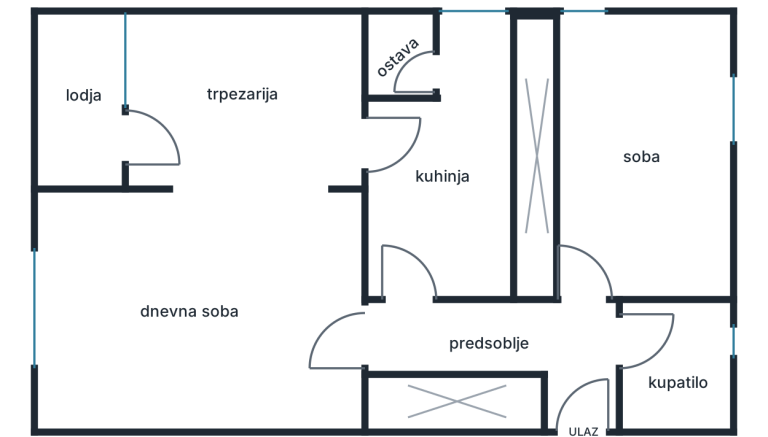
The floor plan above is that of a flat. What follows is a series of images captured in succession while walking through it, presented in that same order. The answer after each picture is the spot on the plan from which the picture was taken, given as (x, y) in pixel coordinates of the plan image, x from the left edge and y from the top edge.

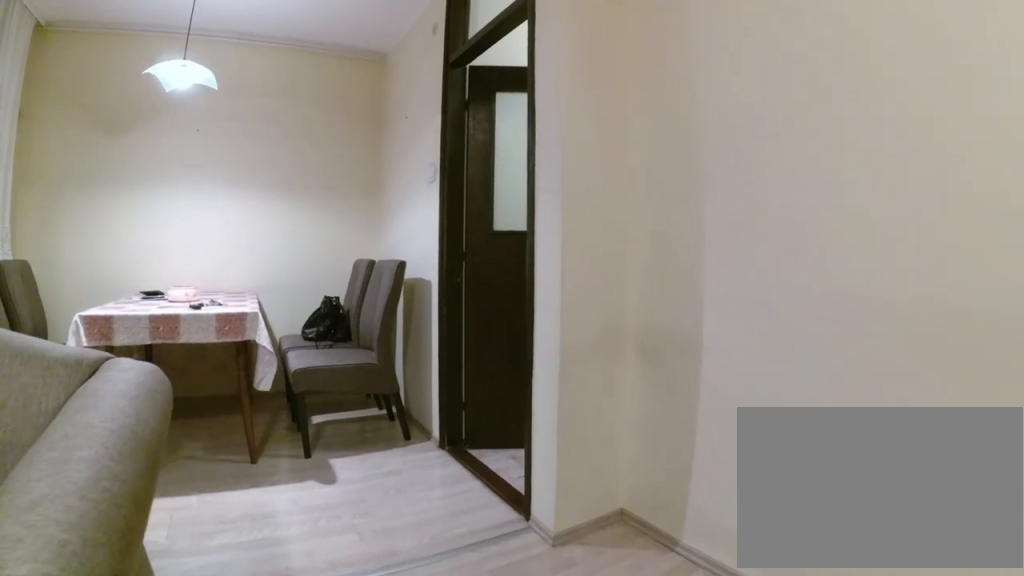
(206, 298)
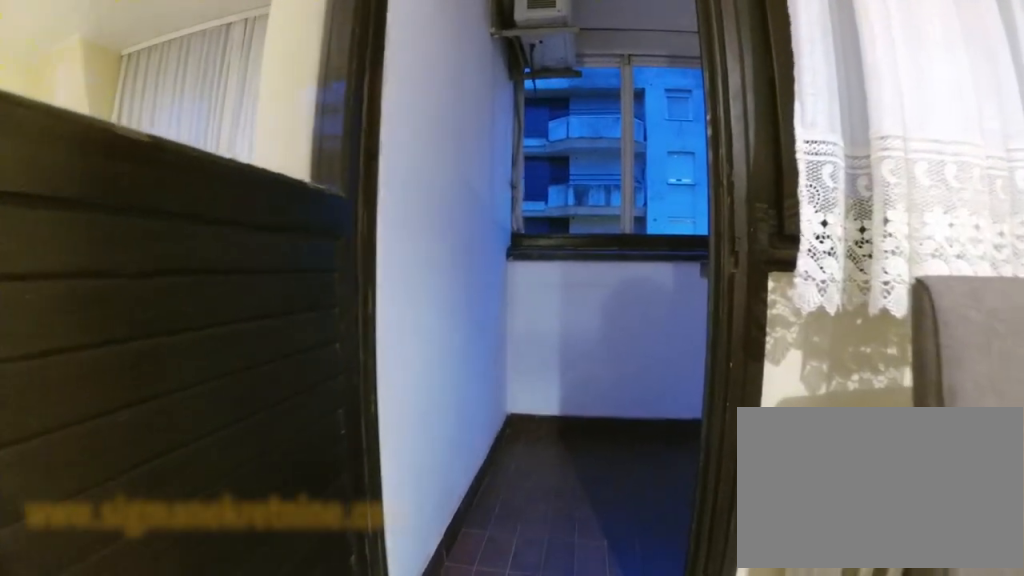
(205, 142)
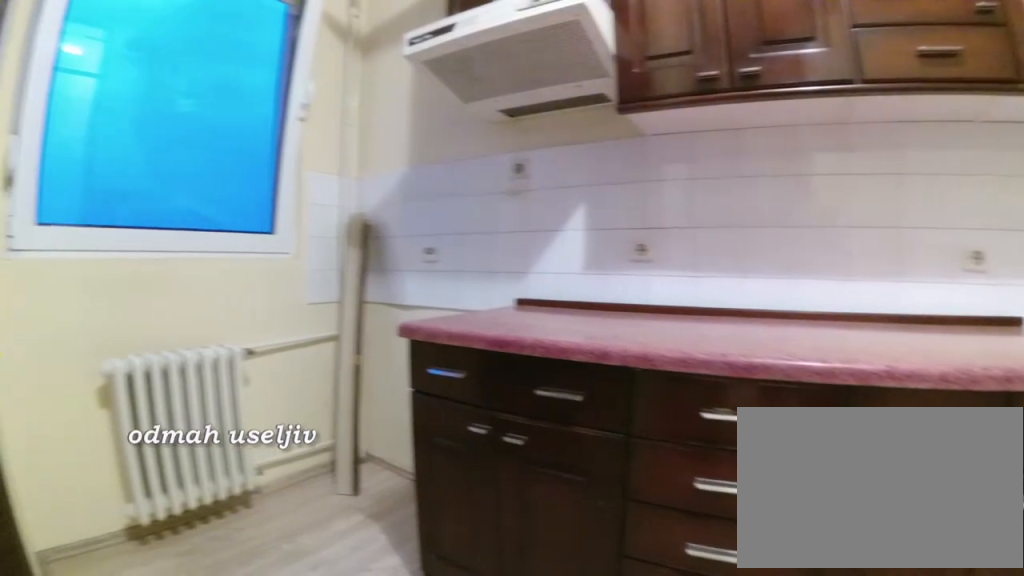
(421, 148)
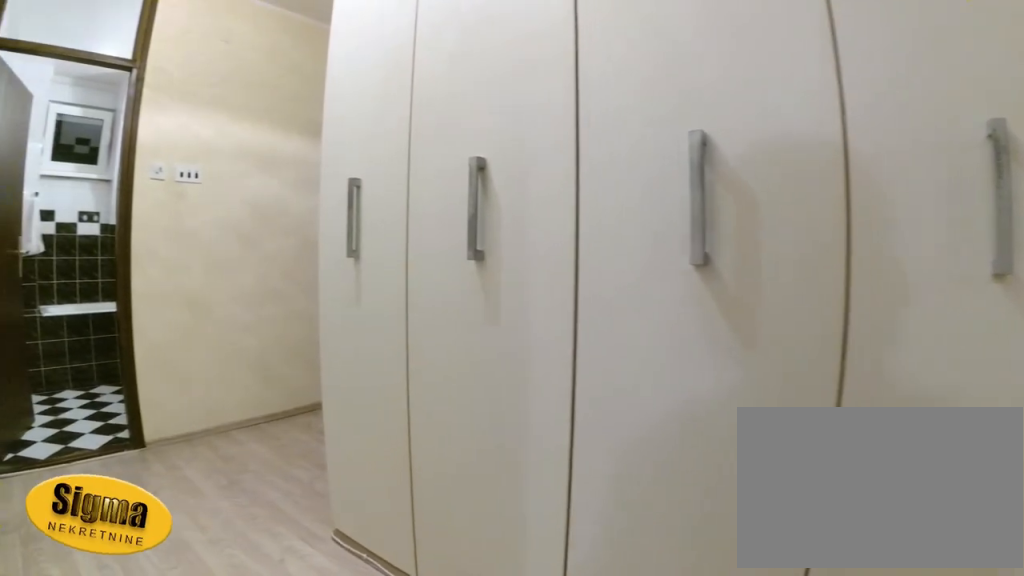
(407, 295)
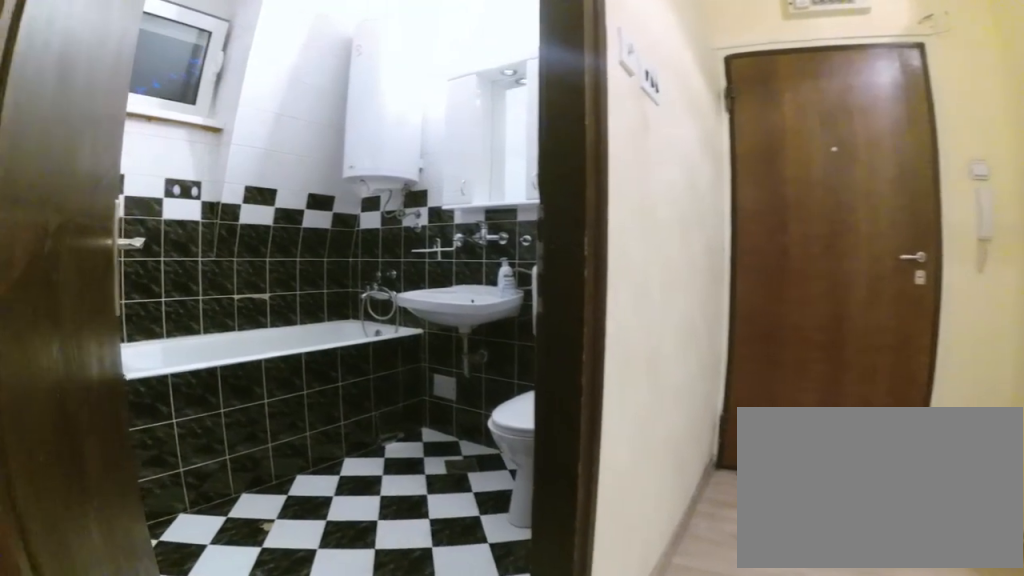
(598, 300)
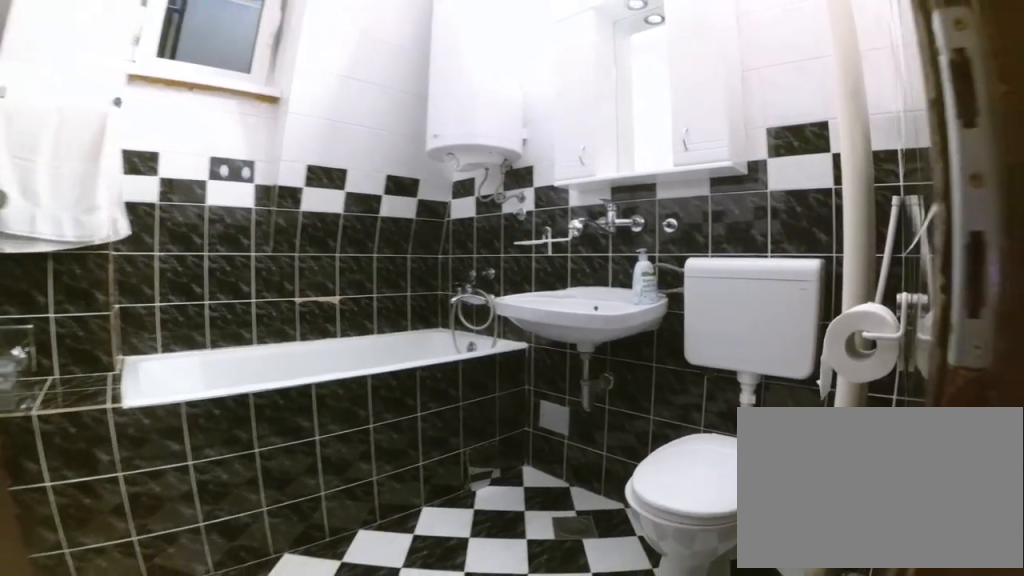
(627, 323)
